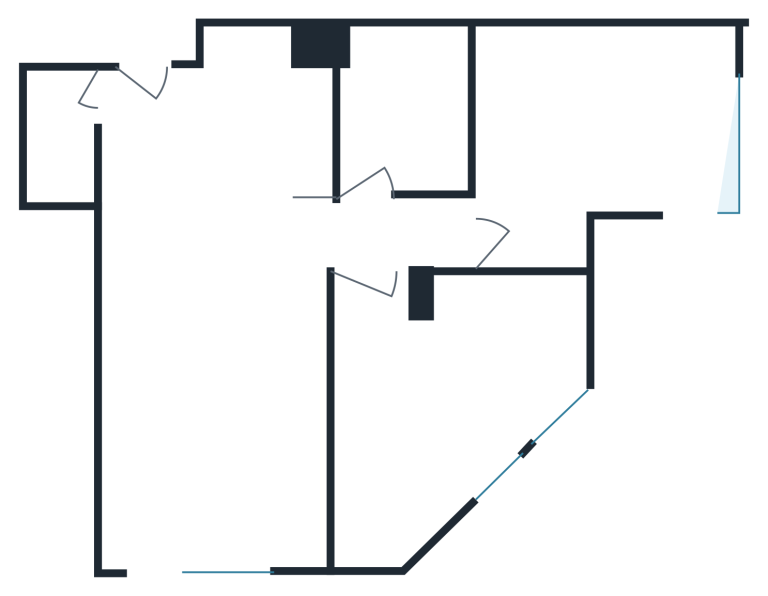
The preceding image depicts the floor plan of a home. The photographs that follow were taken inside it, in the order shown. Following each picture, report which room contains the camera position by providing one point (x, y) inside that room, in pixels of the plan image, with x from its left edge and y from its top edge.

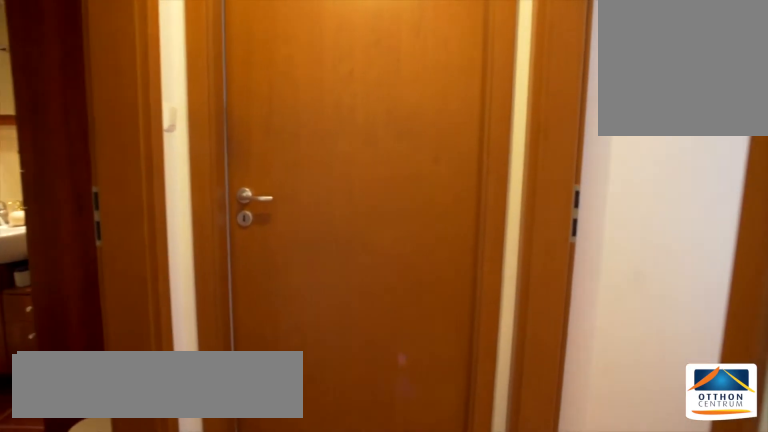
(323, 242)
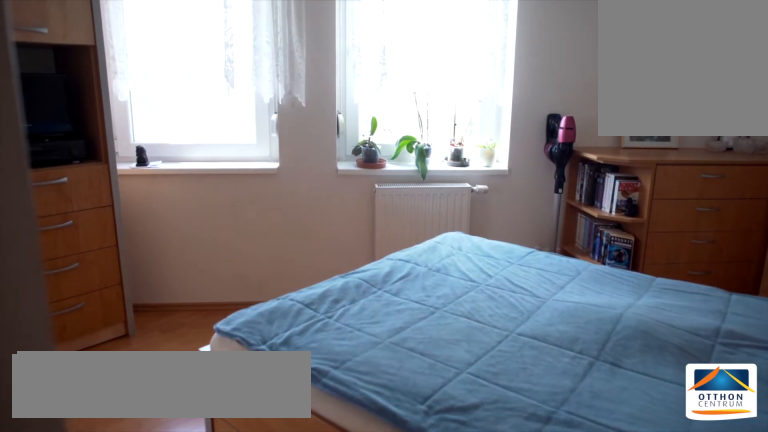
(451, 404)
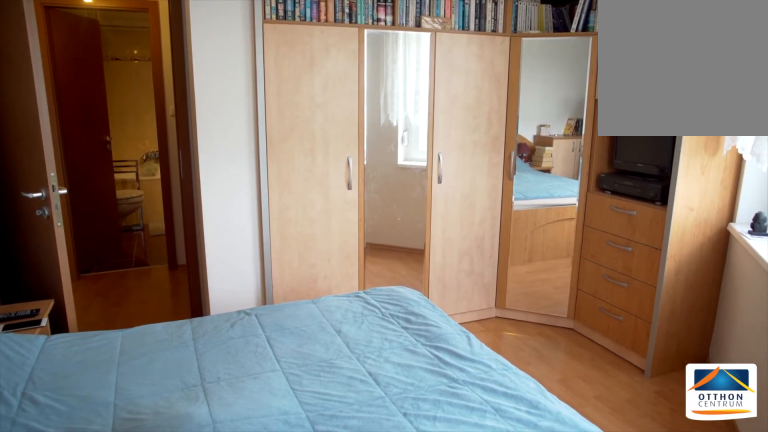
(451, 404)
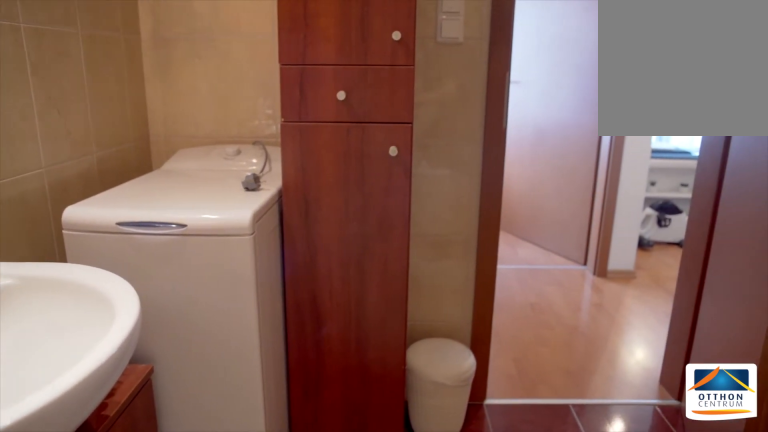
(400, 111)
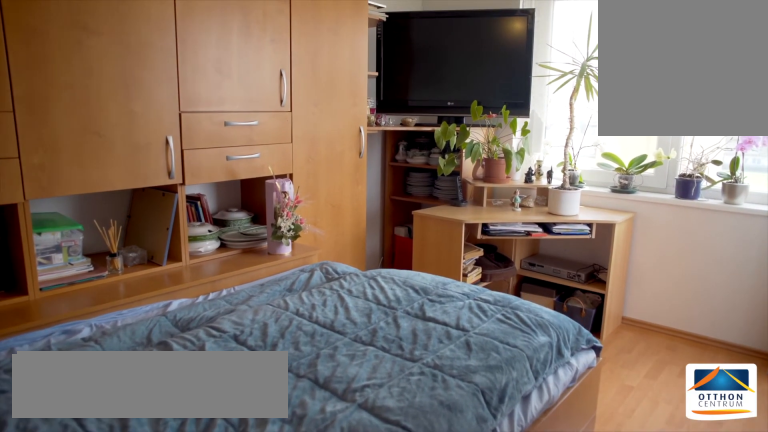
(569, 135)
